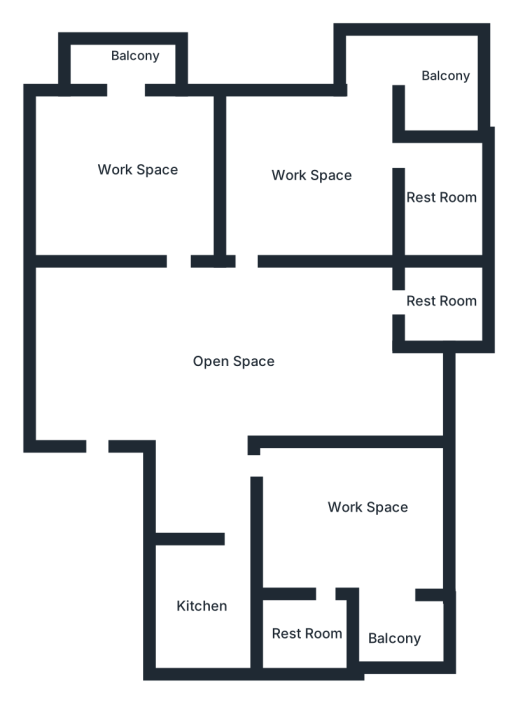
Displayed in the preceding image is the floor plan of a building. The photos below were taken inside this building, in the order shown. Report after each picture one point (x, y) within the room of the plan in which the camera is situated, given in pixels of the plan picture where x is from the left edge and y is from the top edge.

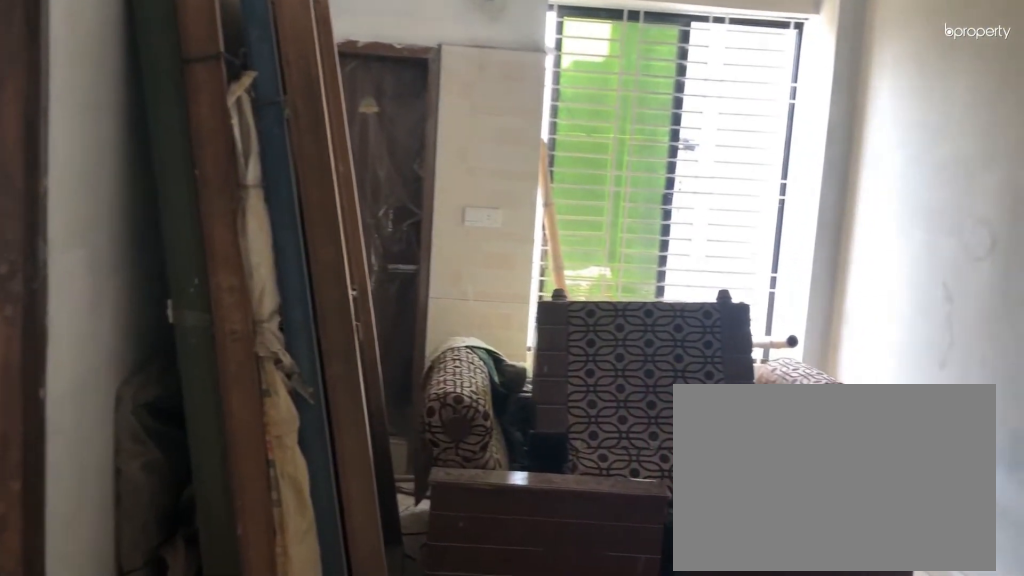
(227, 382)
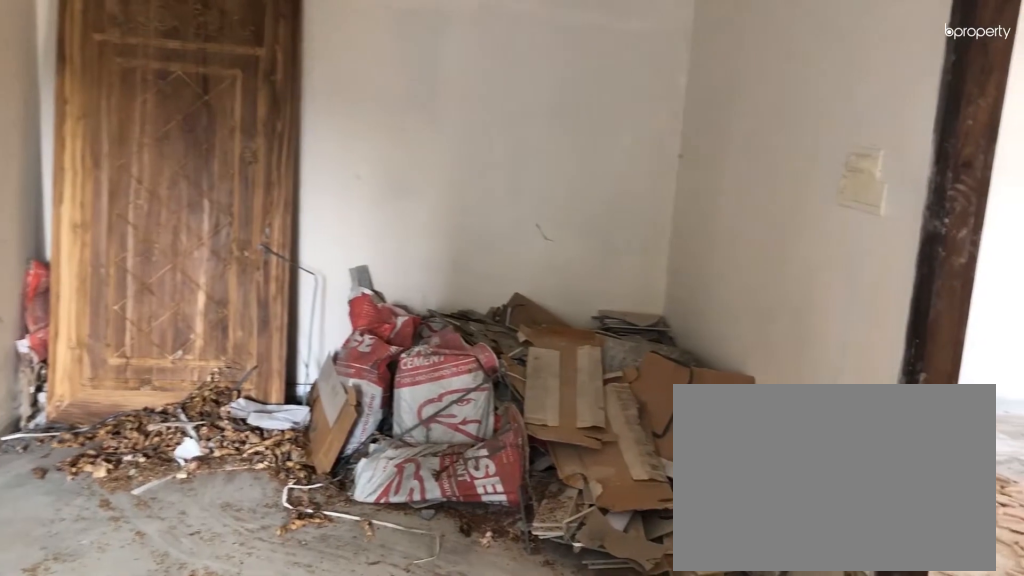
(227, 381)
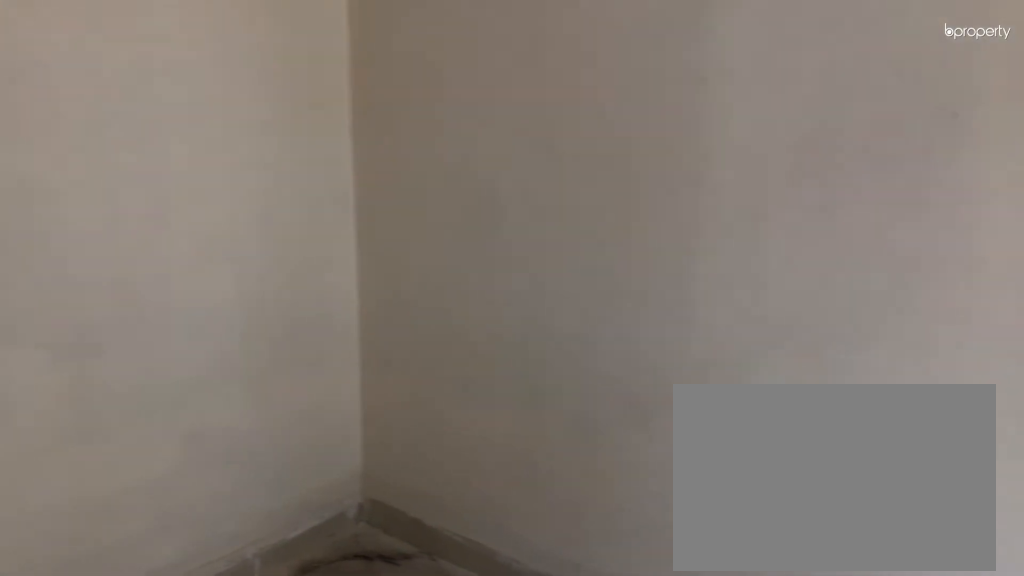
(137, 165)
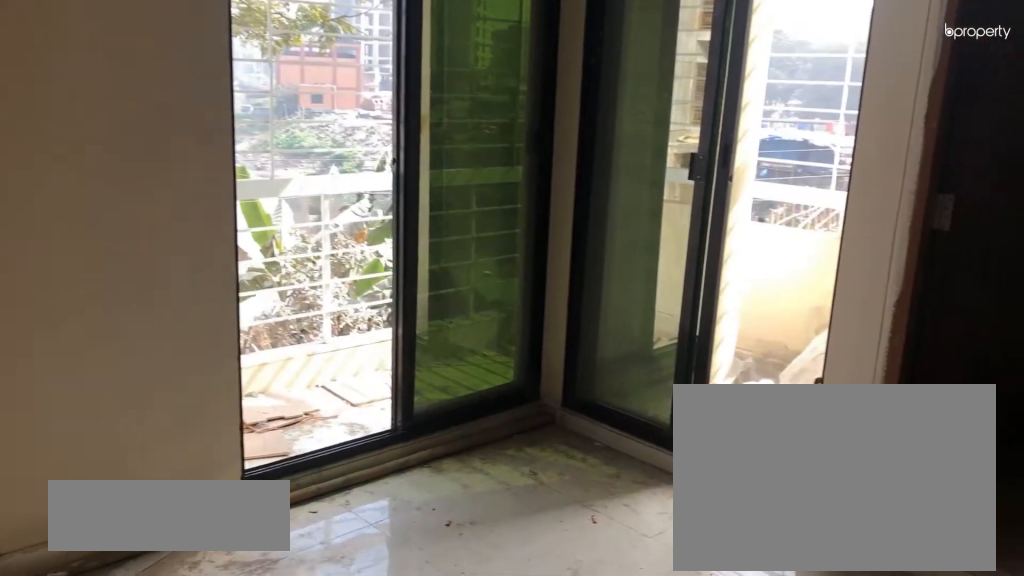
(303, 160)
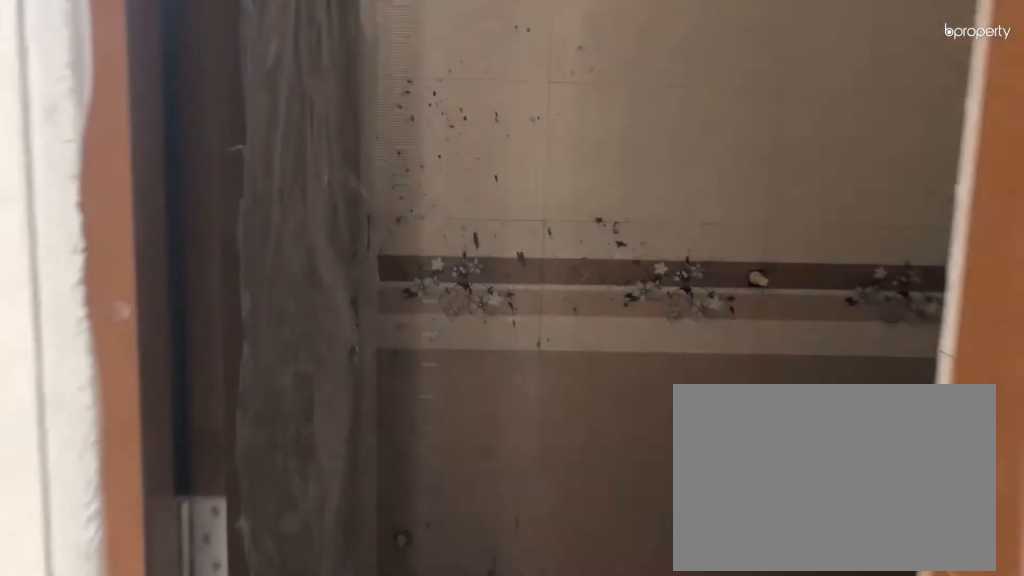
(405, 160)
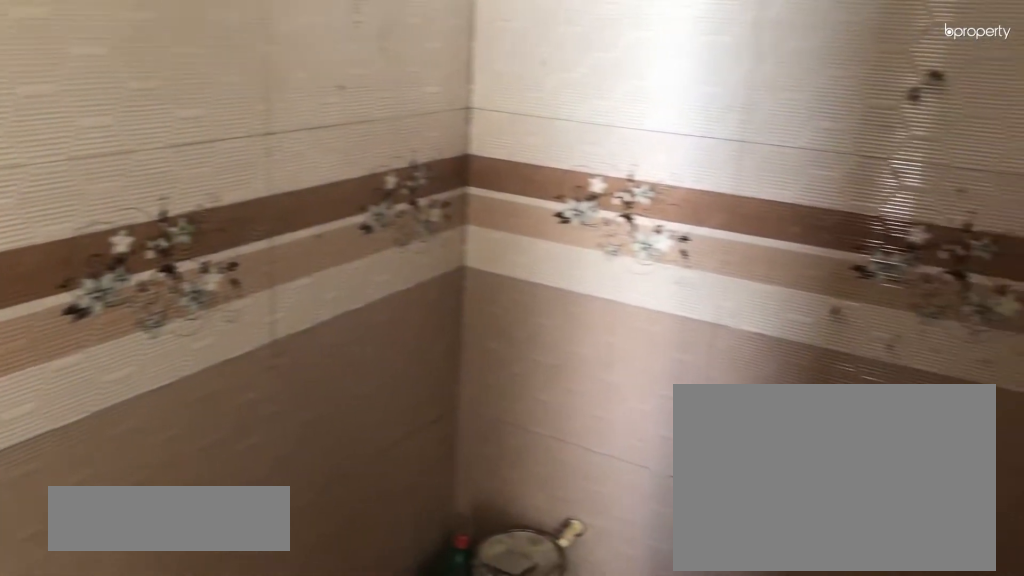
(446, 199)
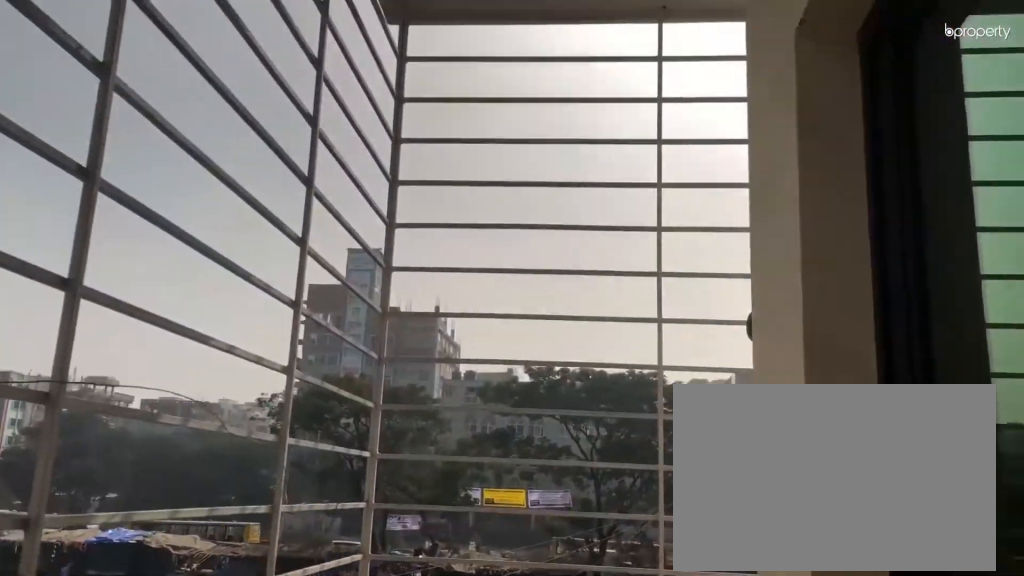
(447, 74)
